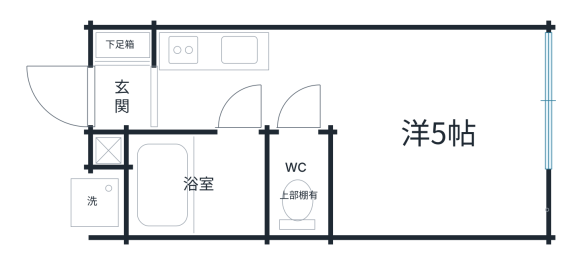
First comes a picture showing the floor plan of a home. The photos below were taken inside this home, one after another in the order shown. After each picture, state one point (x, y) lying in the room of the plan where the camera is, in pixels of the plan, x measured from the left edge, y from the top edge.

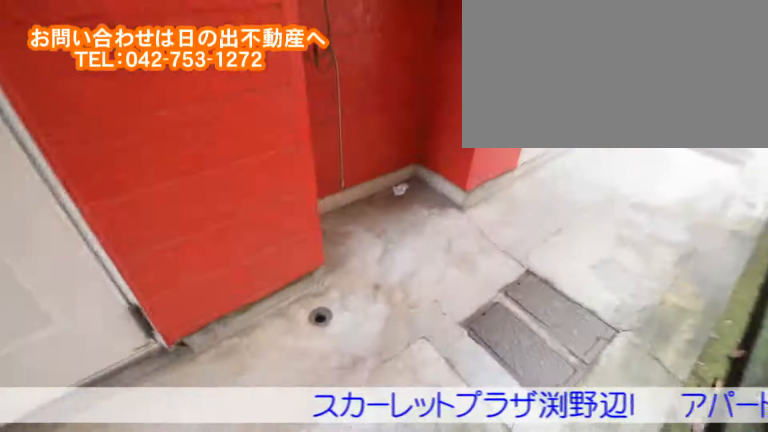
(71, 208)
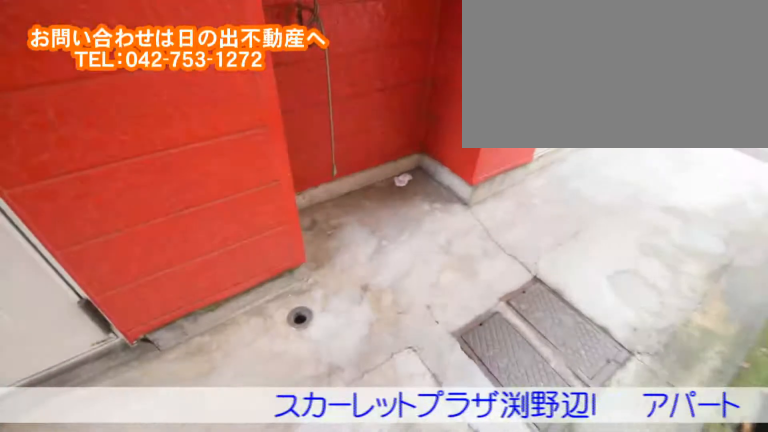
(72, 208)
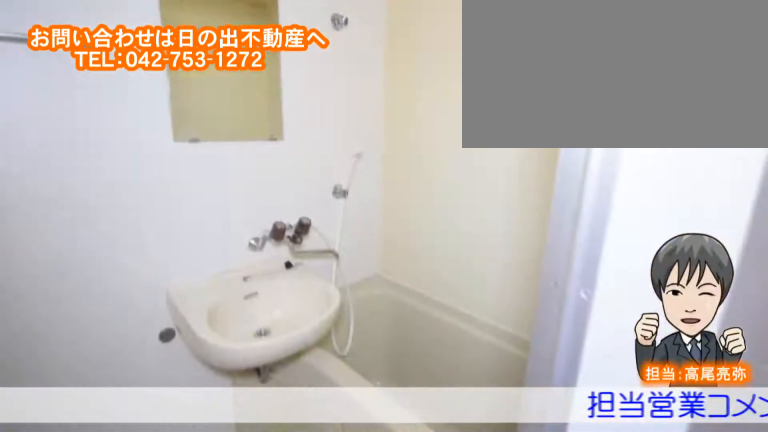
(229, 175)
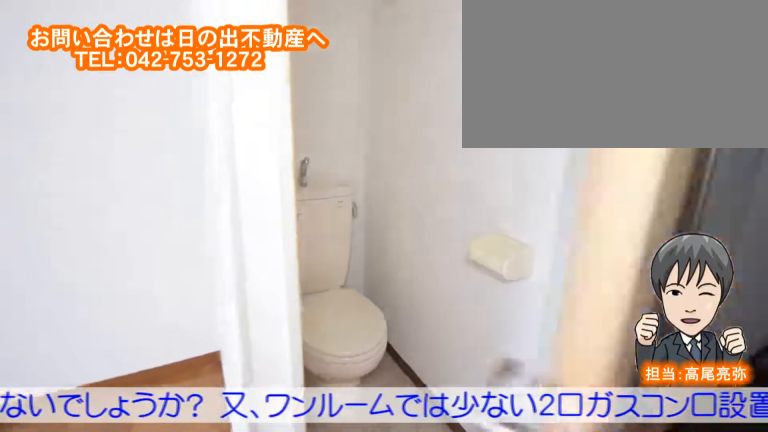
(298, 184)
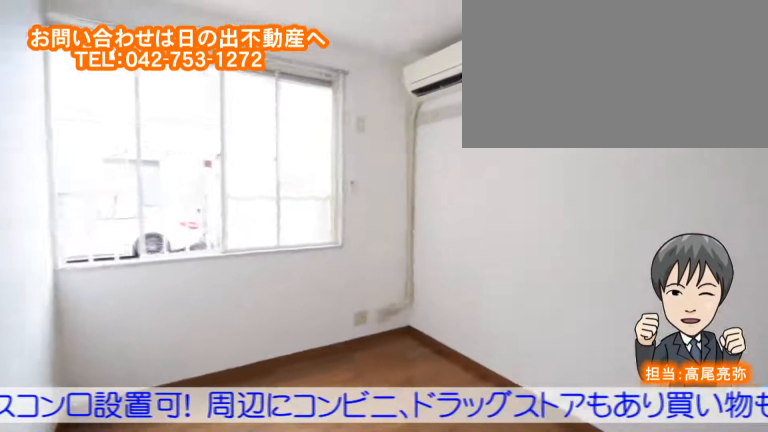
(445, 160)
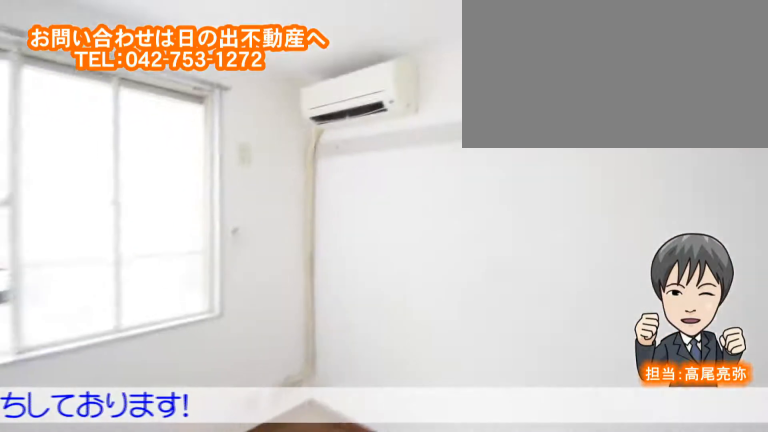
(446, 159)
